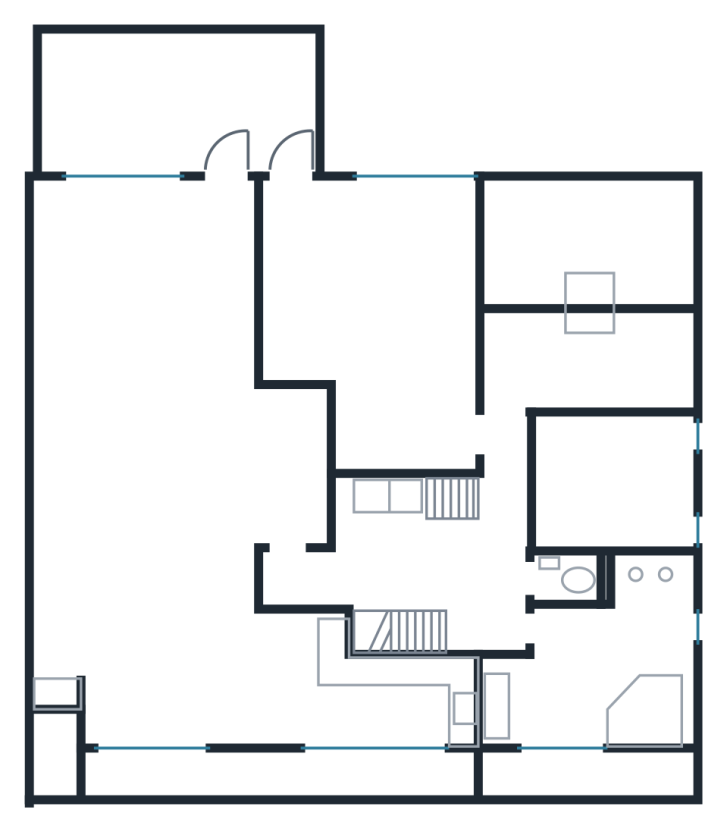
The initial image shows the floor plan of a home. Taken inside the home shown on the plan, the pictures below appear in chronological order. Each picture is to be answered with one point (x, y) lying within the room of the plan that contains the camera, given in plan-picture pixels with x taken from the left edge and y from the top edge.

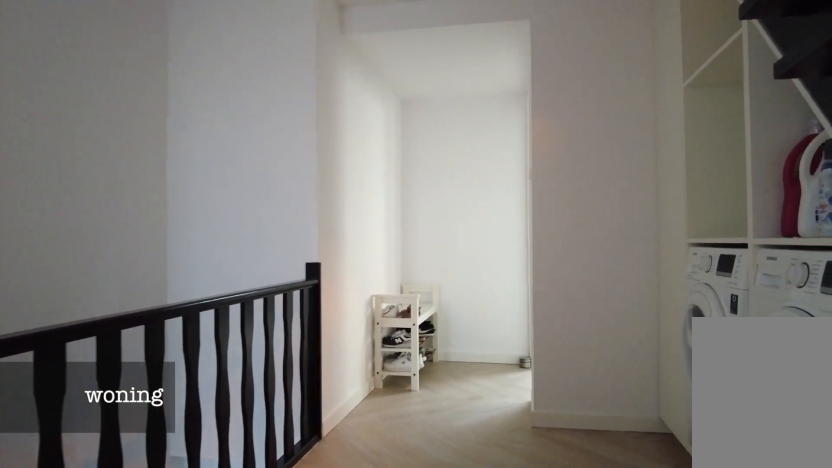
(430, 555)
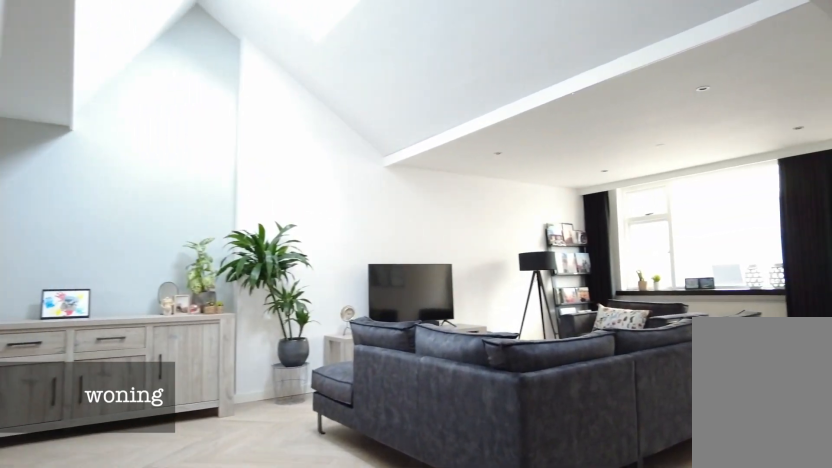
(179, 487)
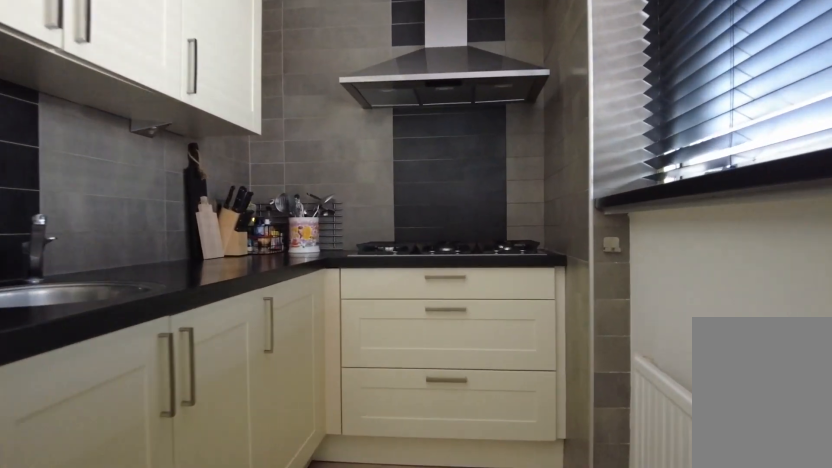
(179, 487)
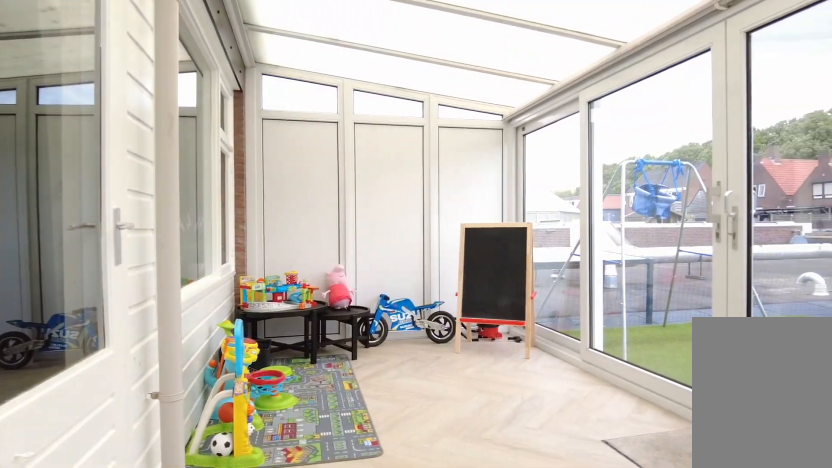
(179, 101)
